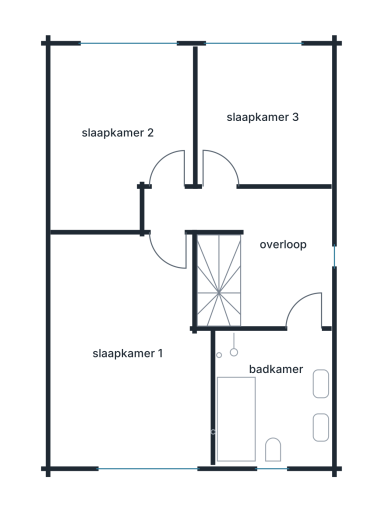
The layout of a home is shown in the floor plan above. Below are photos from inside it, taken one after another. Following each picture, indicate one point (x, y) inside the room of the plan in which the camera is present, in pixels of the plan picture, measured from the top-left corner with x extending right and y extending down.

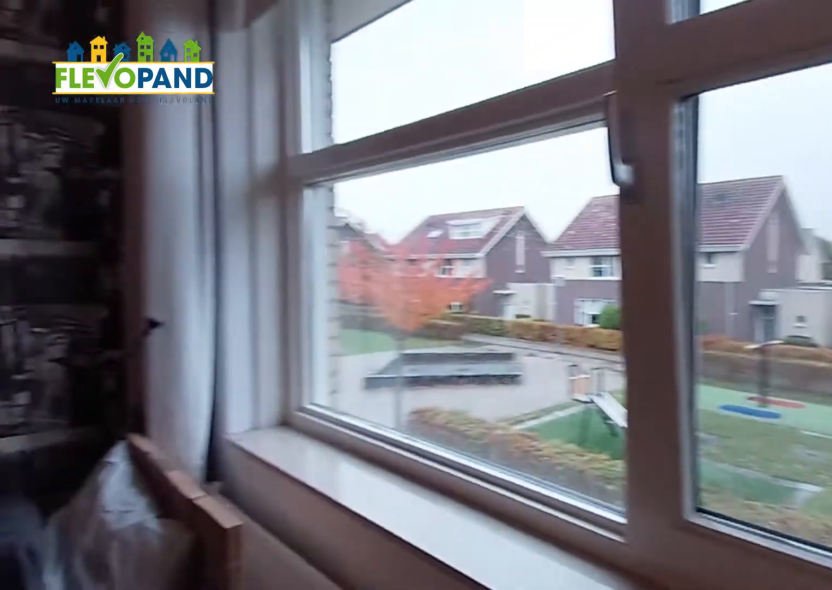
(128, 352)
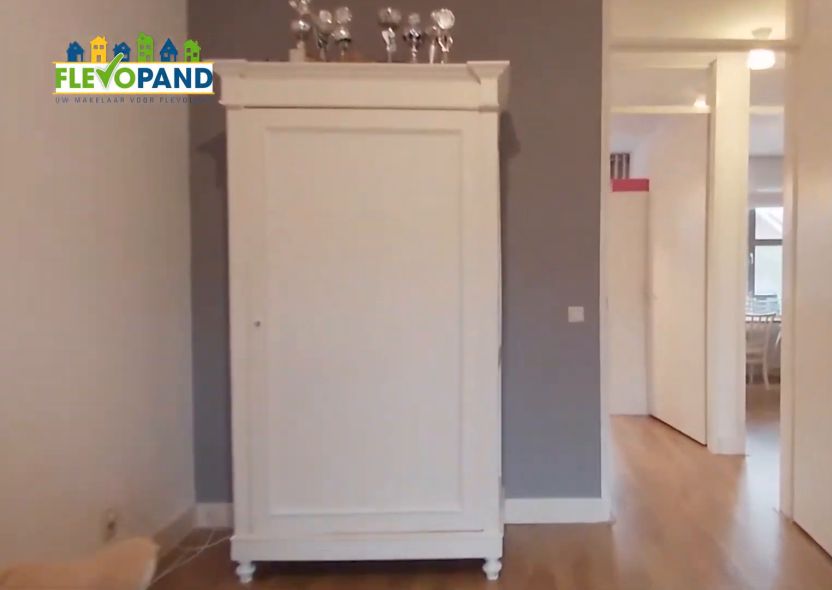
(128, 352)
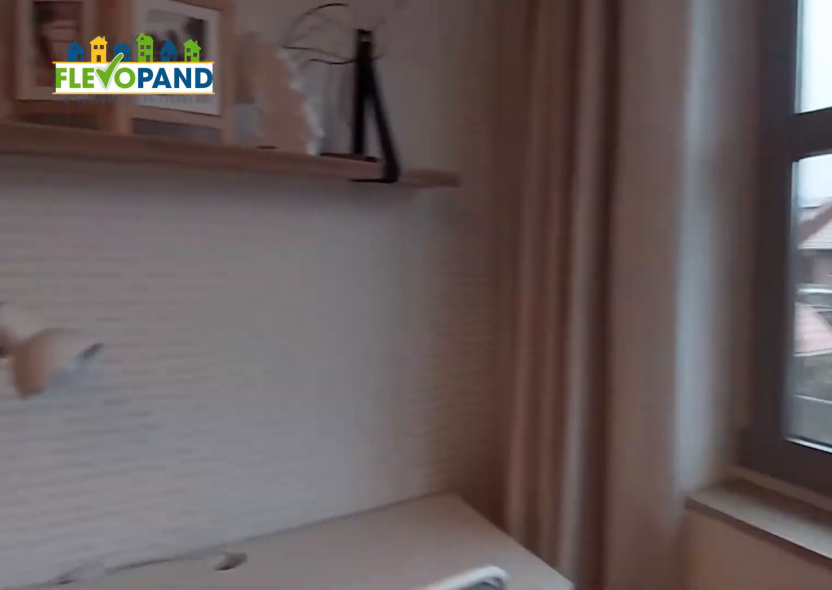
(118, 99)
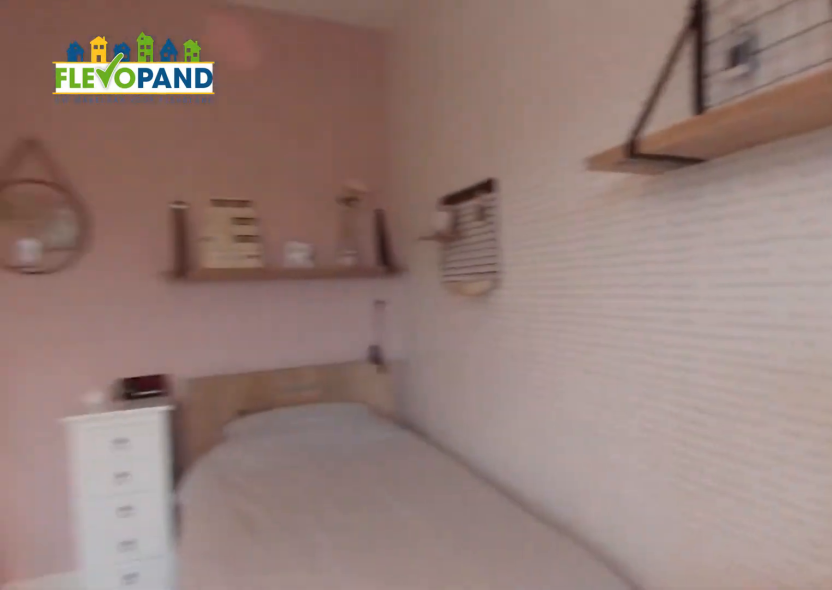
(118, 99)
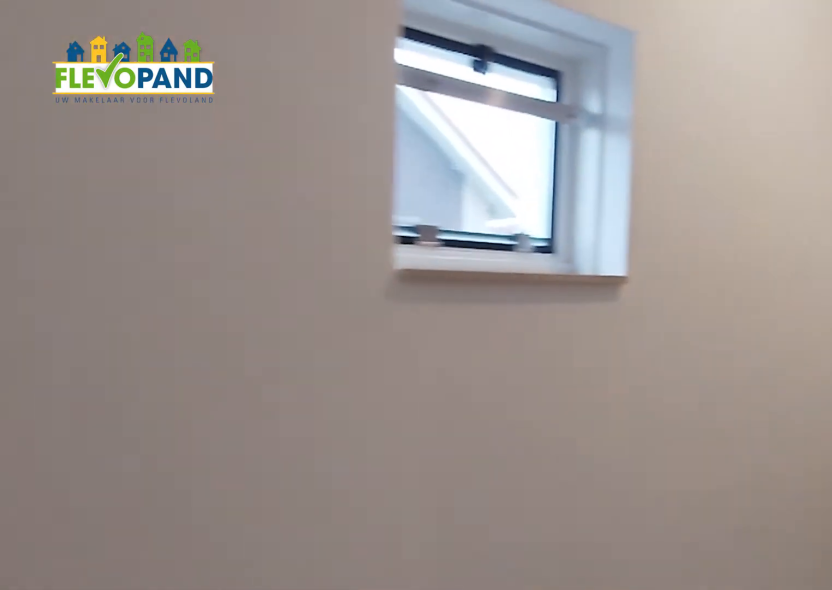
(264, 244)
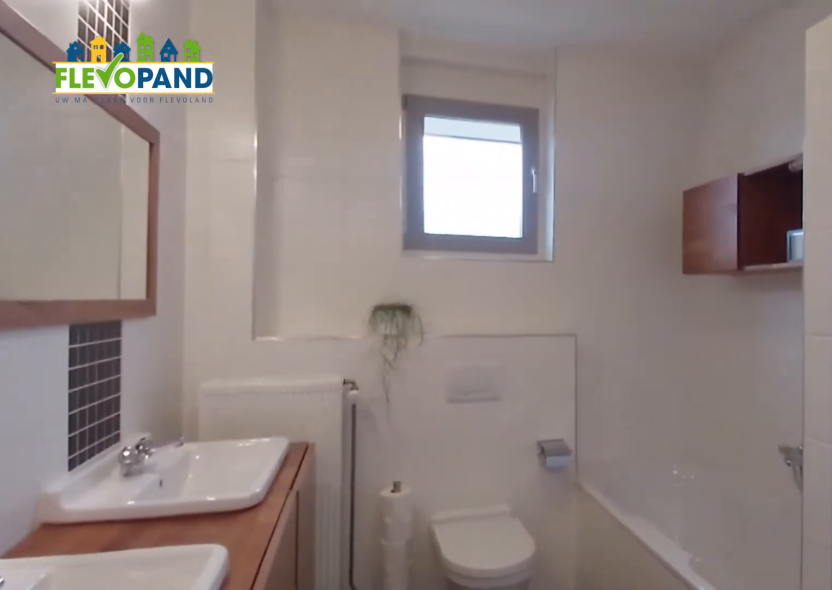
(236, 418)
